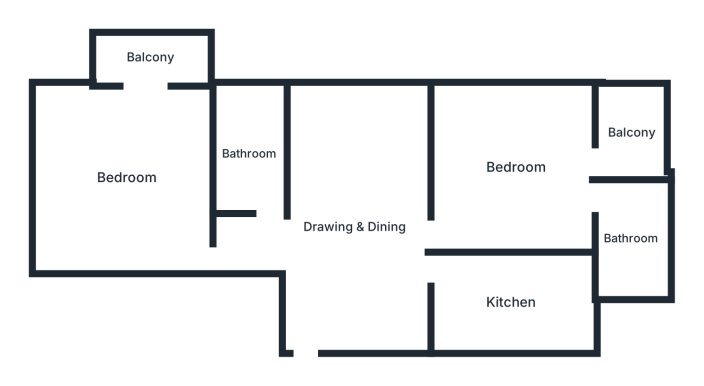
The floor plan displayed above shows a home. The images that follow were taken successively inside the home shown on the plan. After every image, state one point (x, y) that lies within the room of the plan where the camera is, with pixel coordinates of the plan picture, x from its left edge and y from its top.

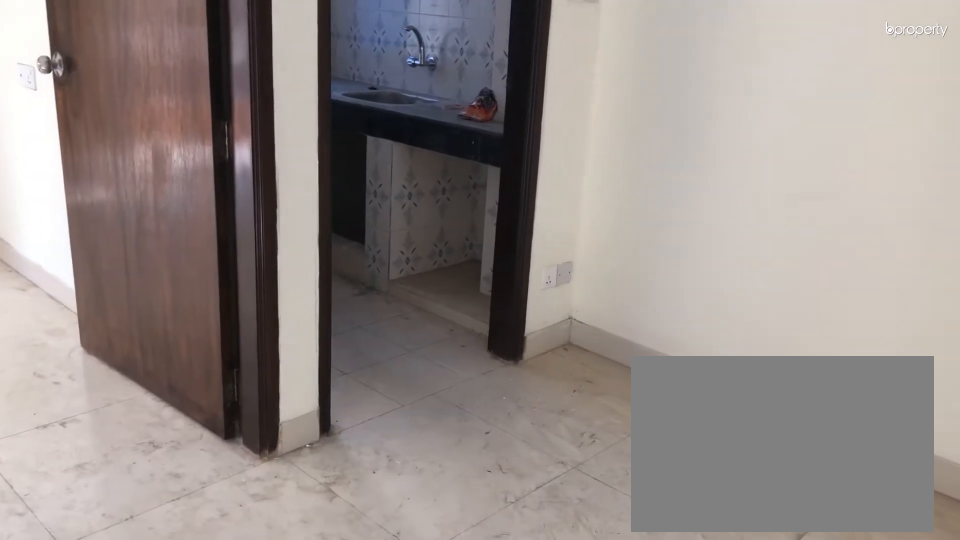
(358, 230)
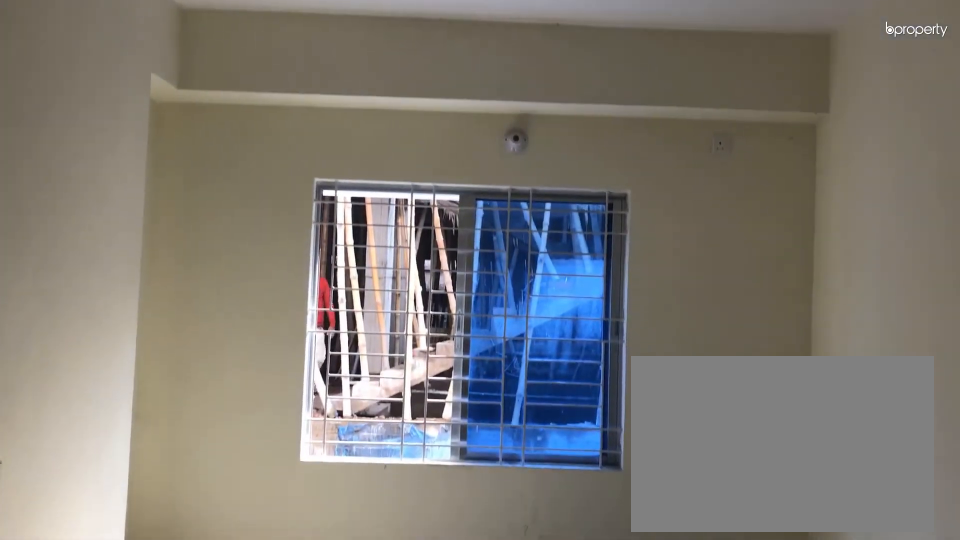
(358, 230)
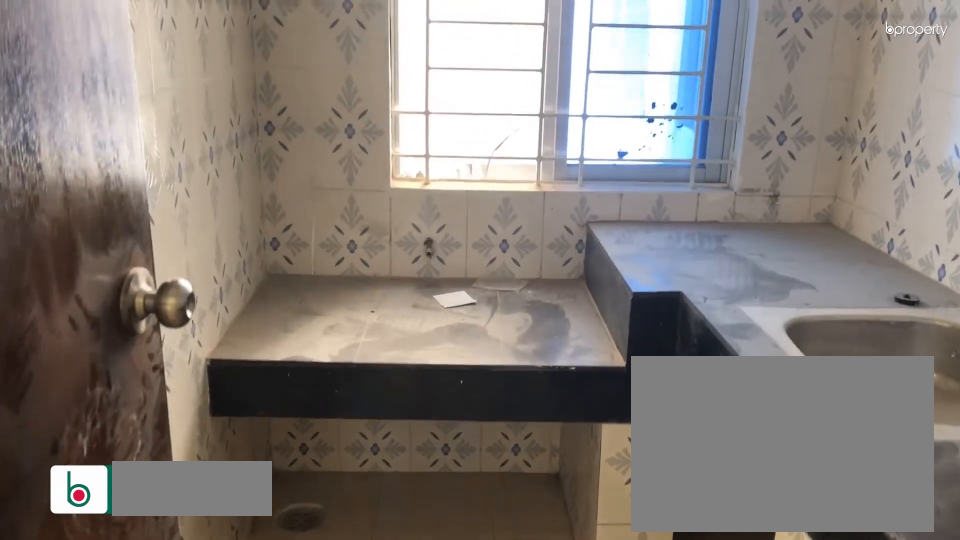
(510, 303)
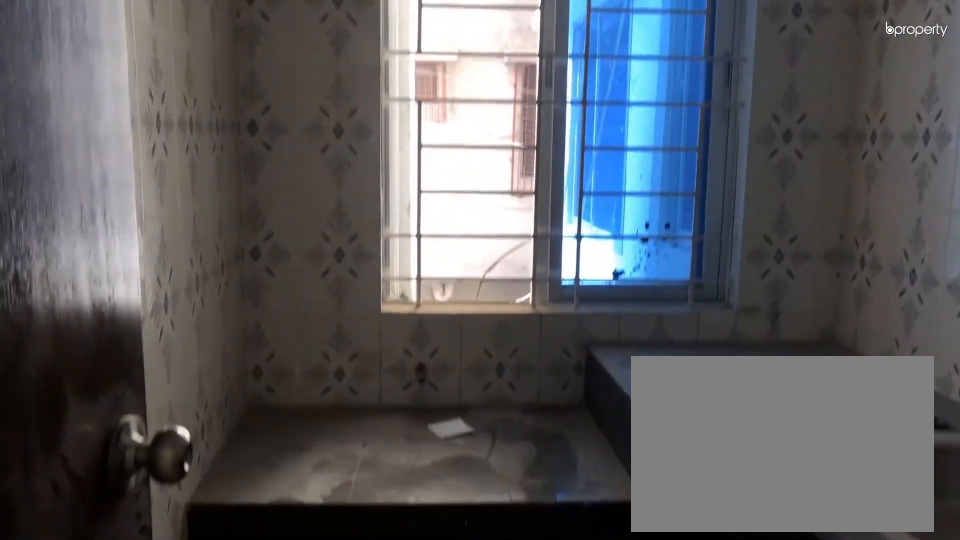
(510, 303)
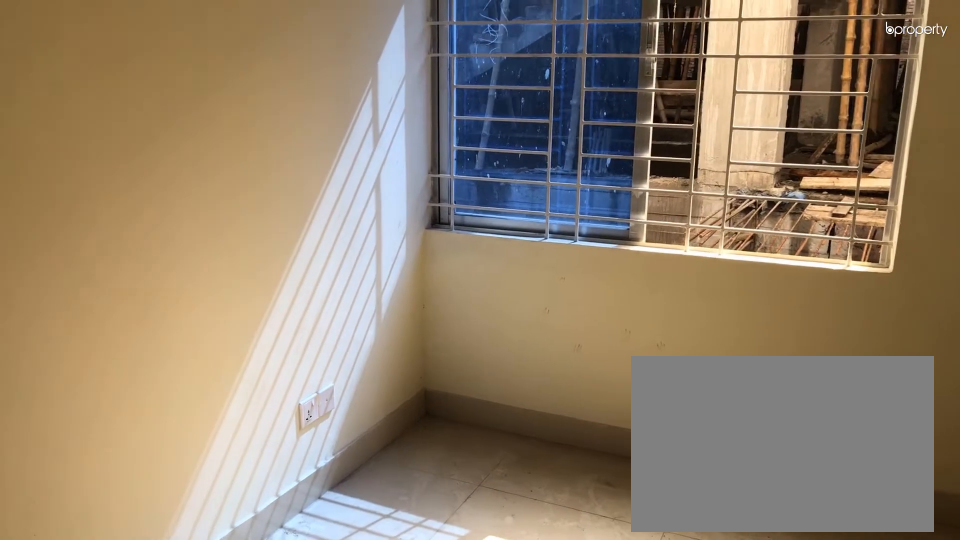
(514, 166)
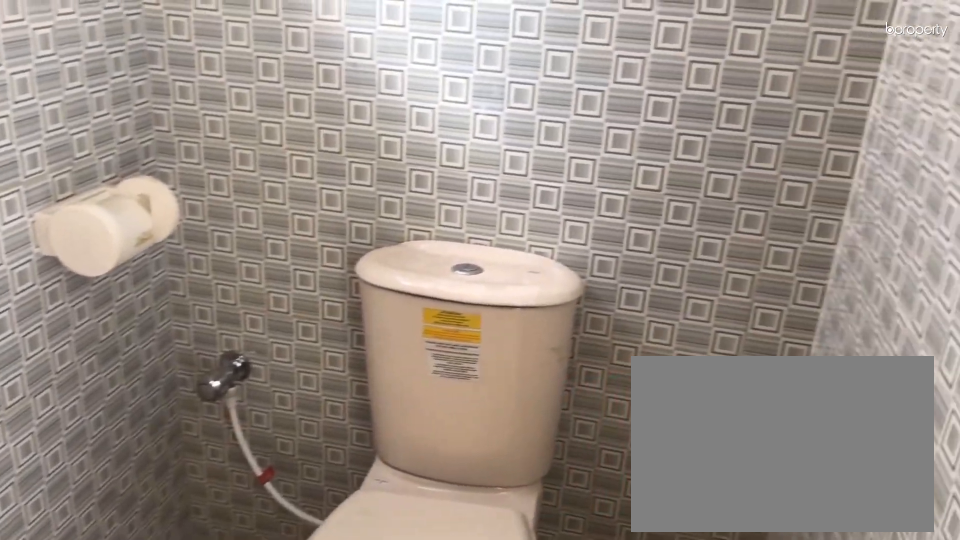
(629, 239)
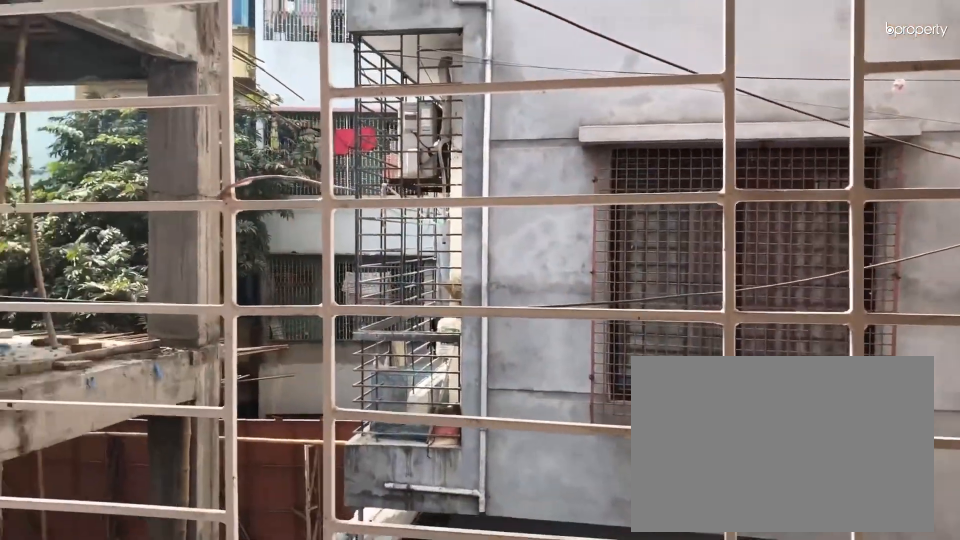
(630, 133)
